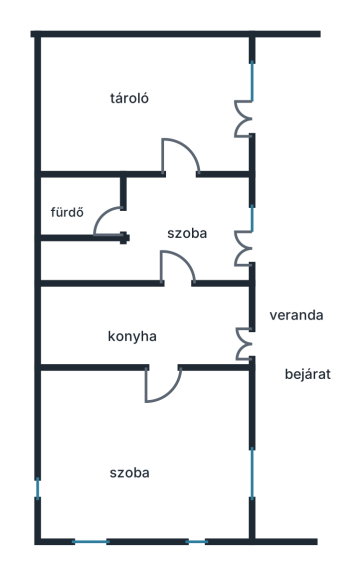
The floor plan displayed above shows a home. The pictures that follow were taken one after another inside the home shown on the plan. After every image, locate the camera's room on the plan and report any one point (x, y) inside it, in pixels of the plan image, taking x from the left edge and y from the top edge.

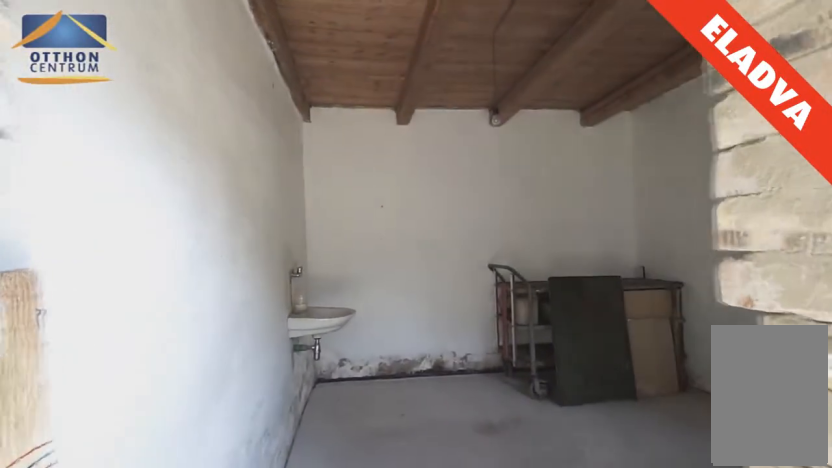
(181, 110)
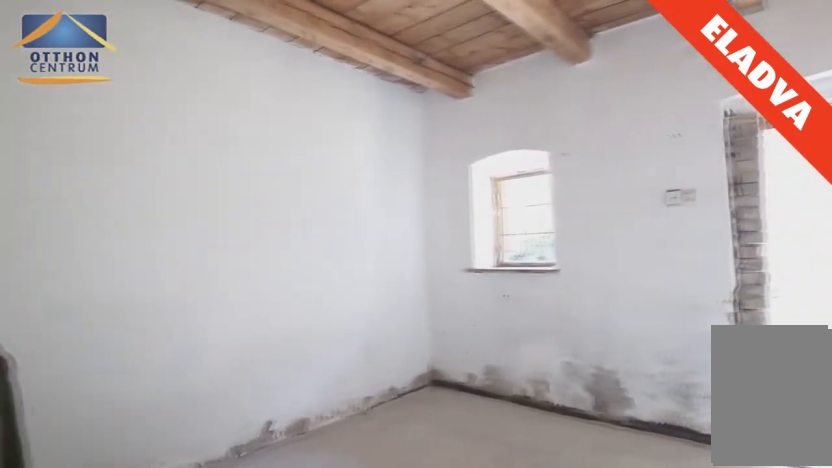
(119, 117)
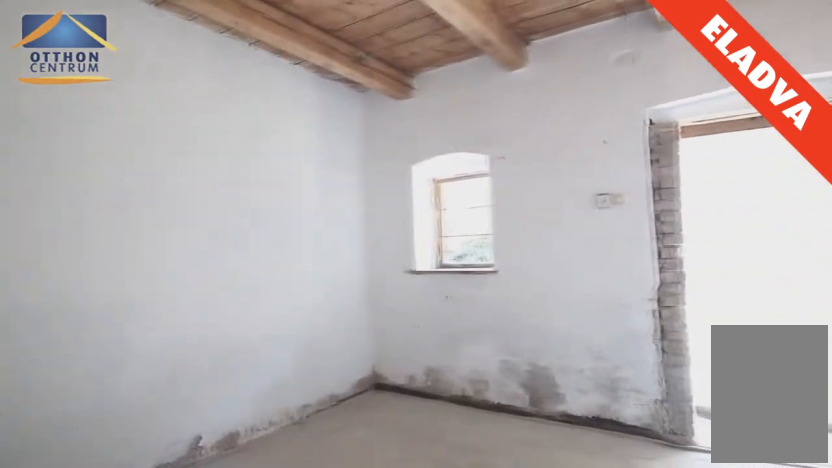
(124, 117)
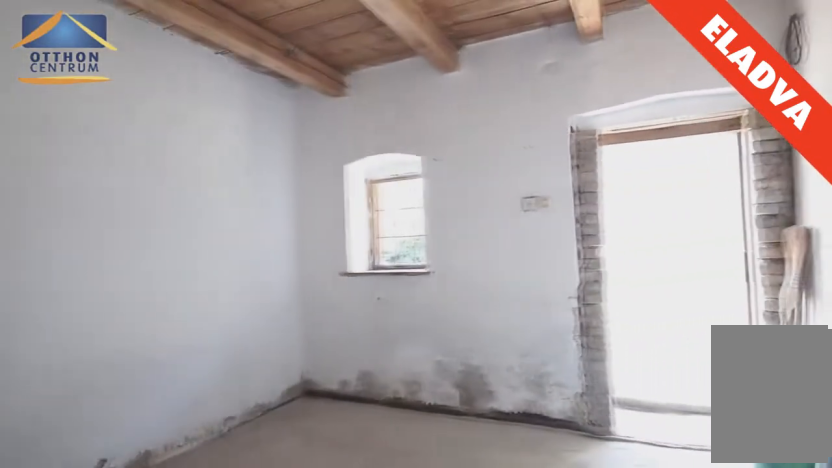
(132, 117)
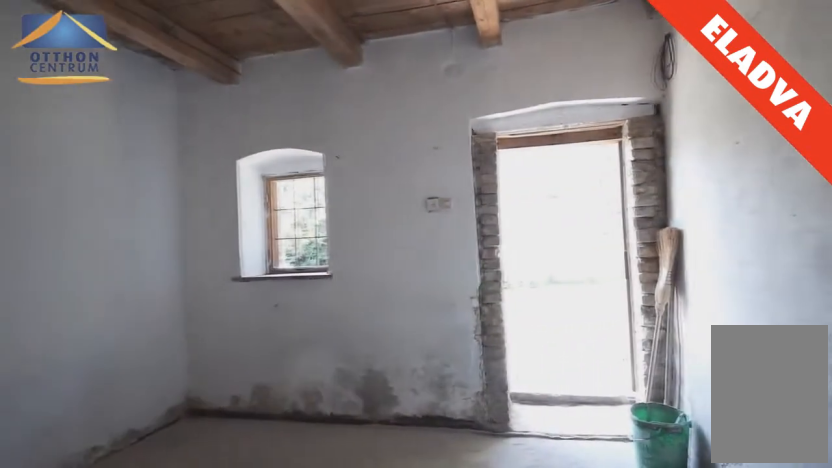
(146, 117)
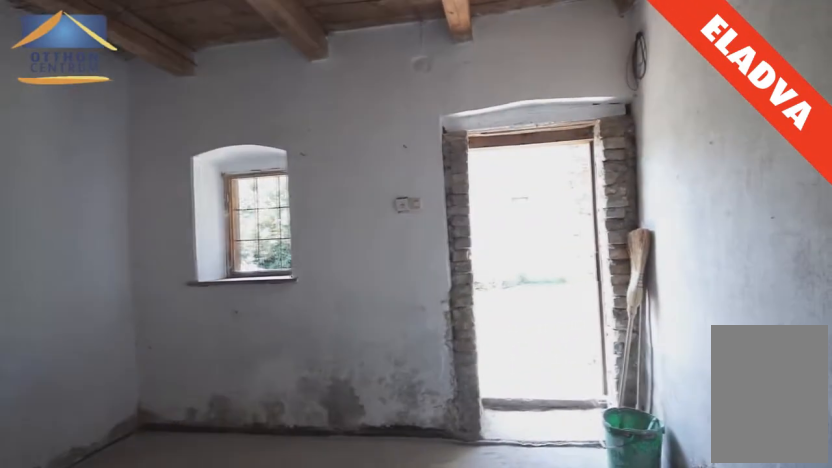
(152, 117)
